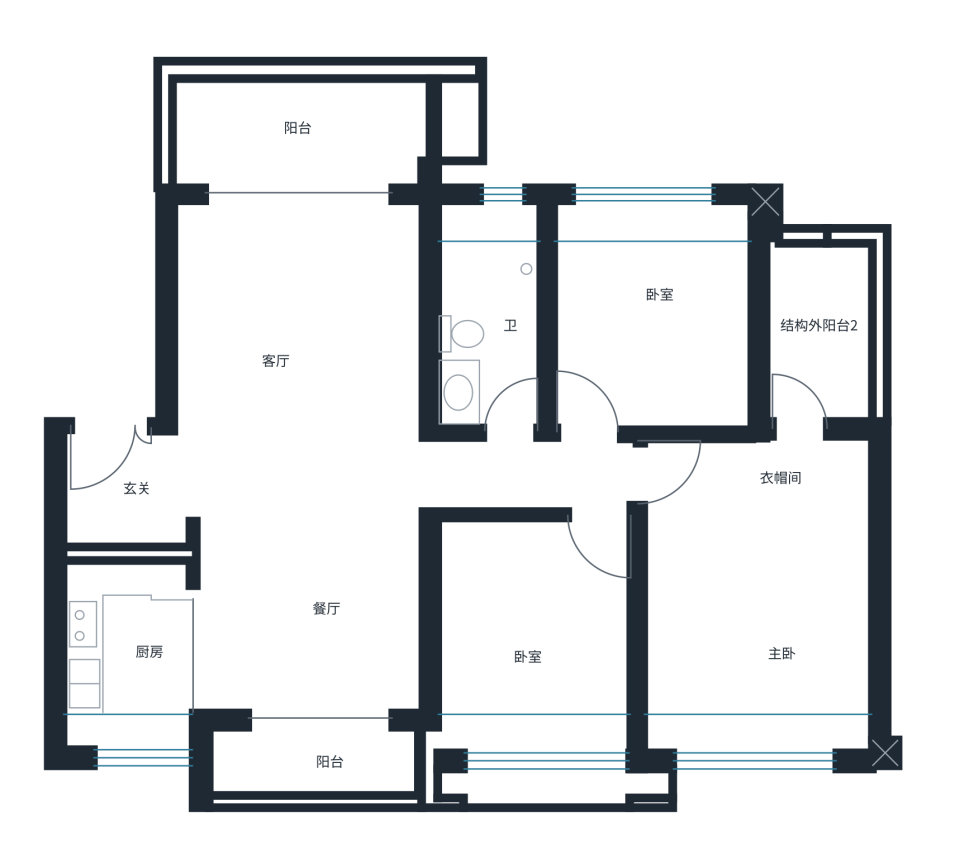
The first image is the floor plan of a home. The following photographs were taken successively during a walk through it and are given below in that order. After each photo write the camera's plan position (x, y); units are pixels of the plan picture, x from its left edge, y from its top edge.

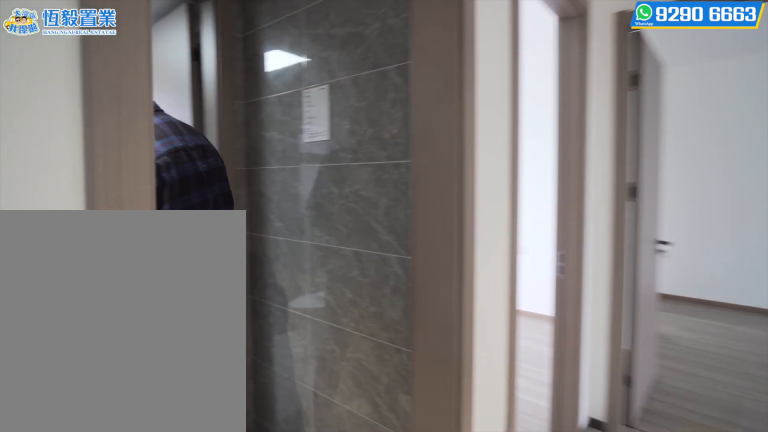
(513, 412)
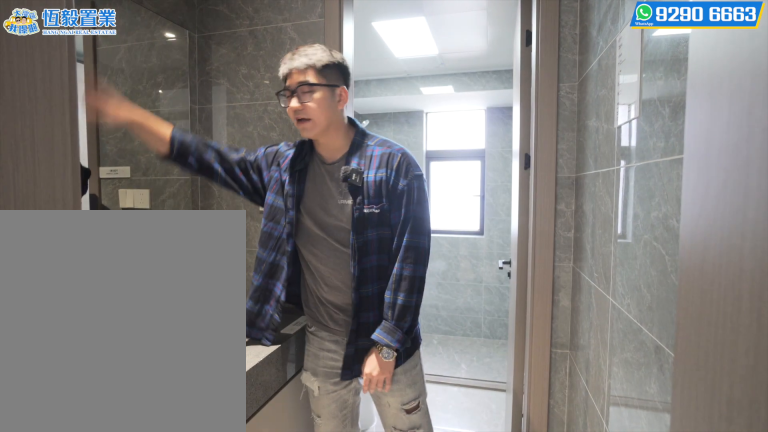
(506, 379)
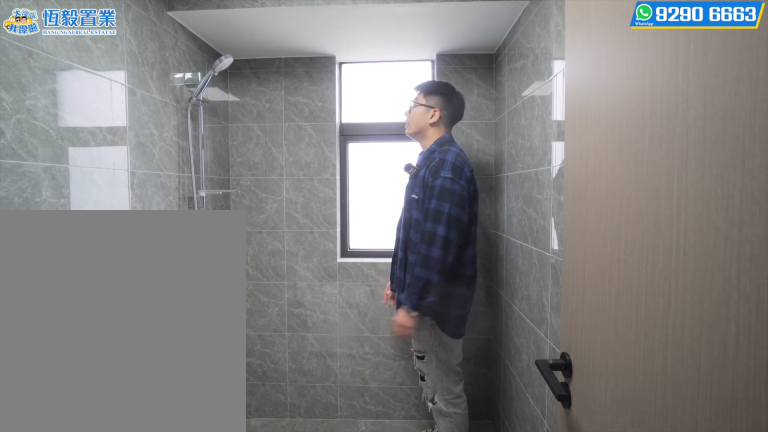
(506, 233)
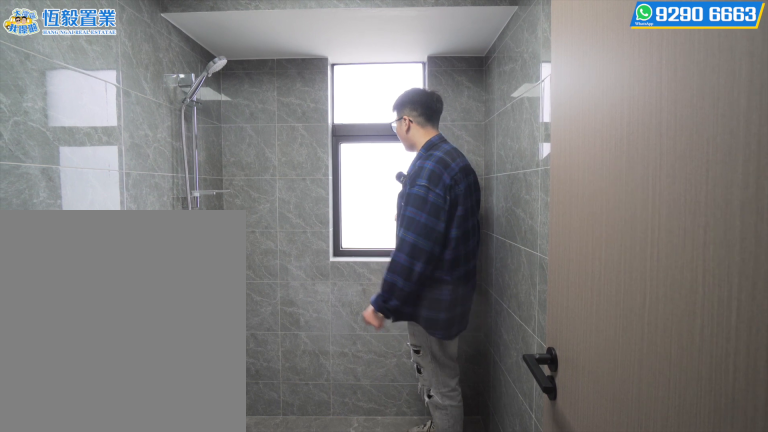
(505, 234)
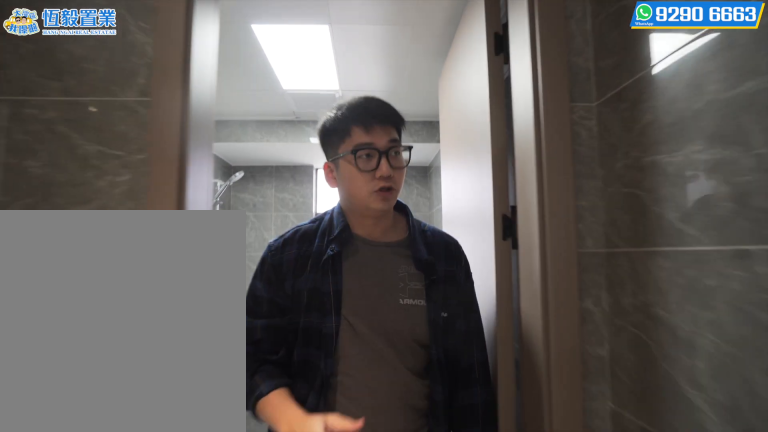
(509, 357)
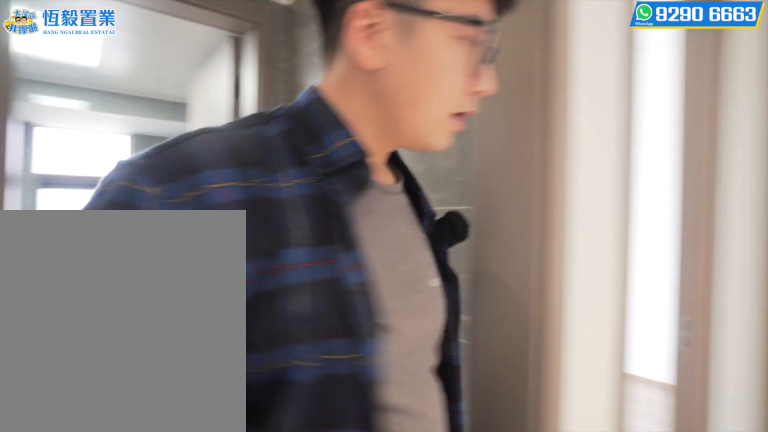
(511, 451)
